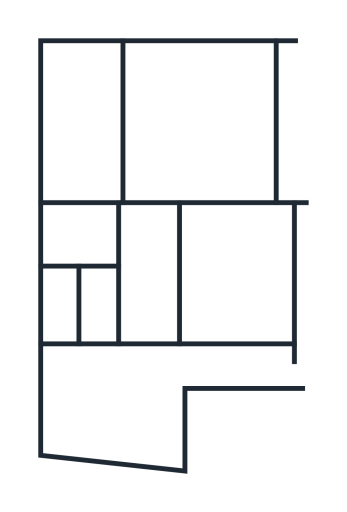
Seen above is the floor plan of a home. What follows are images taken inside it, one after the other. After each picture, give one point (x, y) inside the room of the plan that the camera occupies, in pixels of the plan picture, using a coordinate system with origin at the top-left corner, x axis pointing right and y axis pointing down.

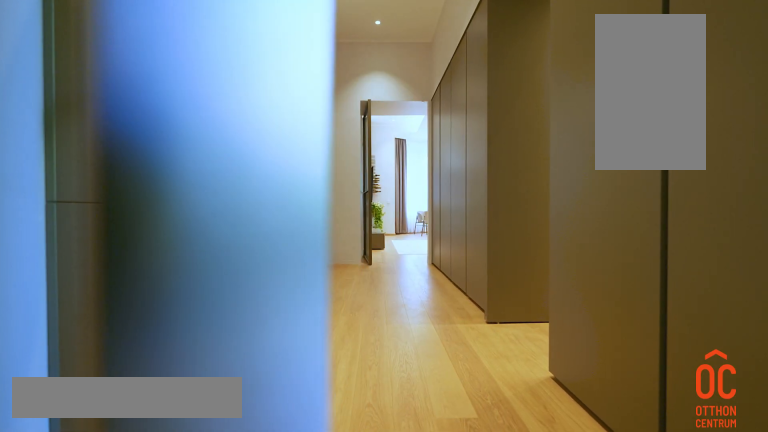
(150, 288)
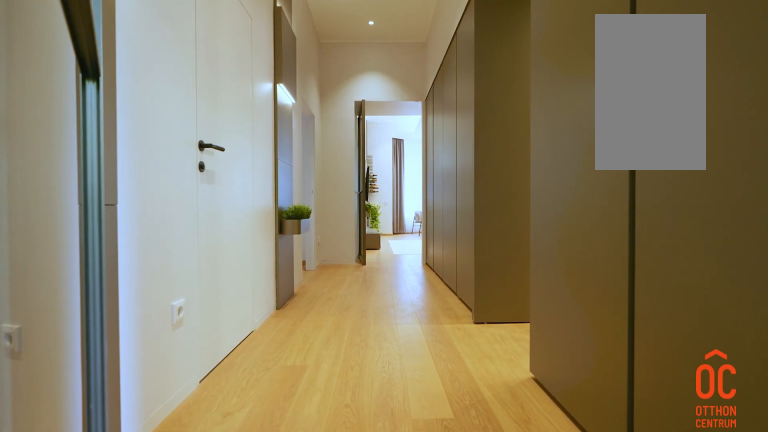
(150, 288)
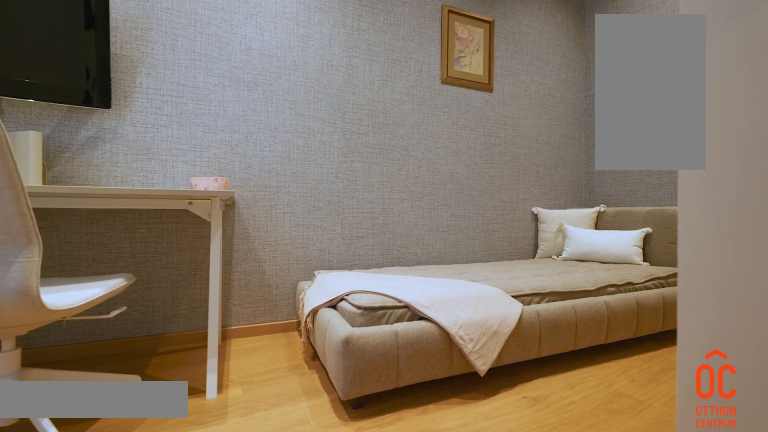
(99, 404)
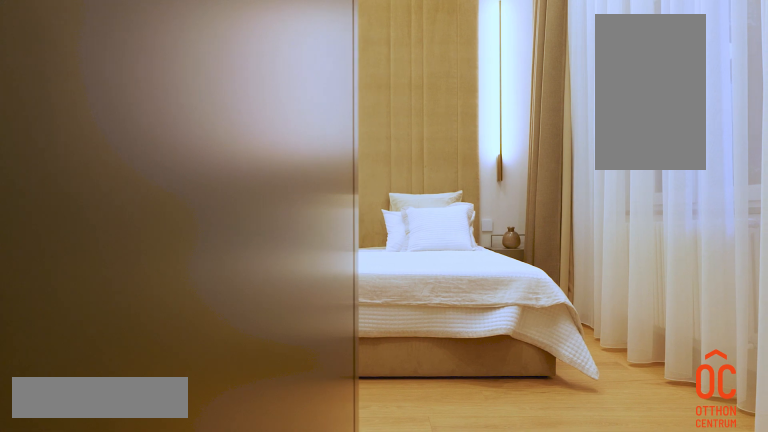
(229, 273)
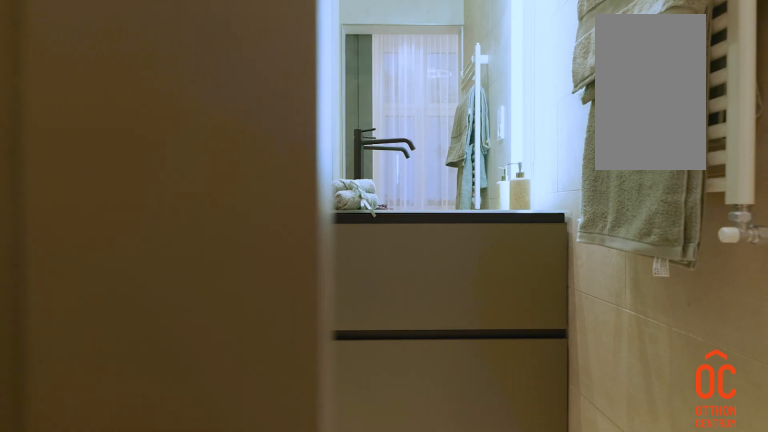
(229, 273)
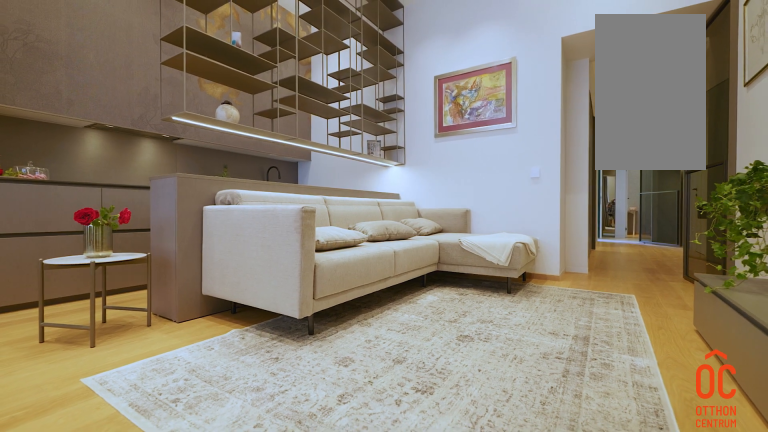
(206, 128)
